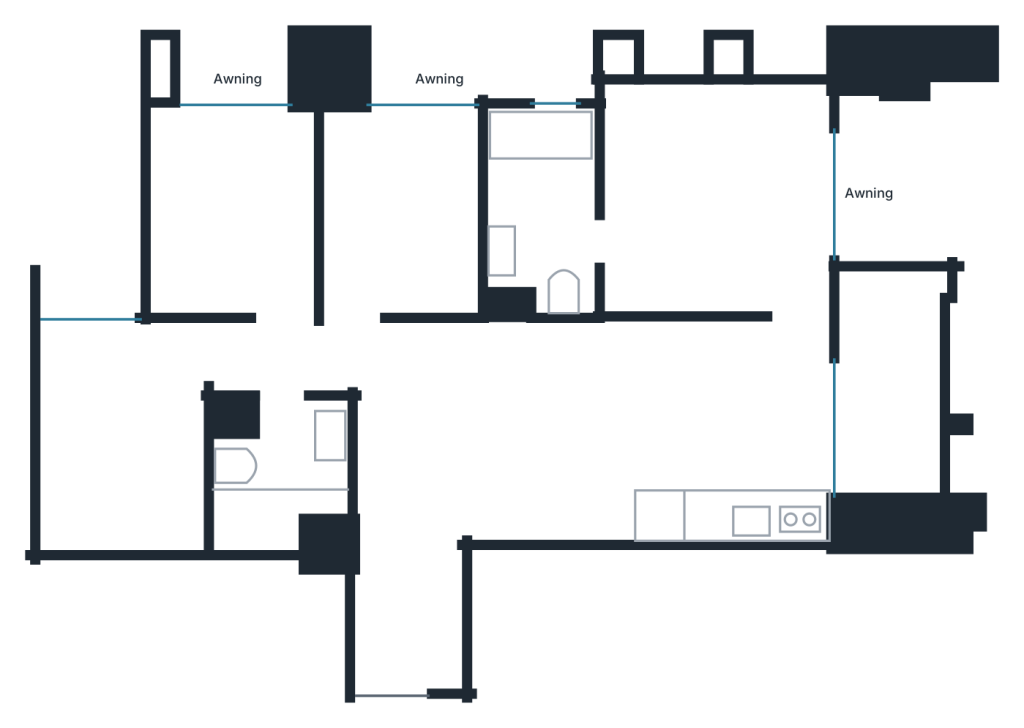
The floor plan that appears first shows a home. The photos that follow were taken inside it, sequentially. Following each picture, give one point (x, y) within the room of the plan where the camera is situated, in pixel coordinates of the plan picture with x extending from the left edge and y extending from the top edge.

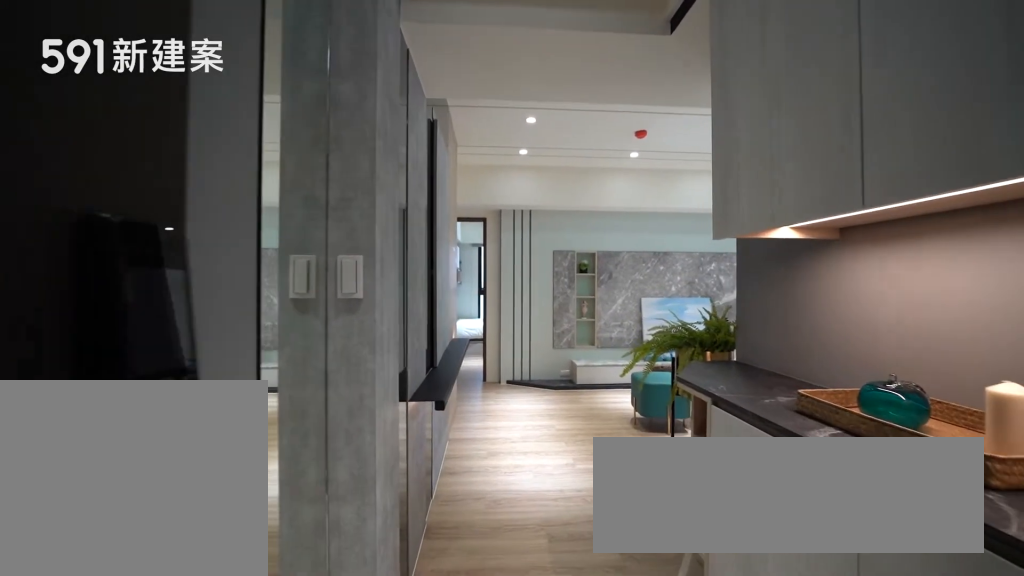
(410, 614)
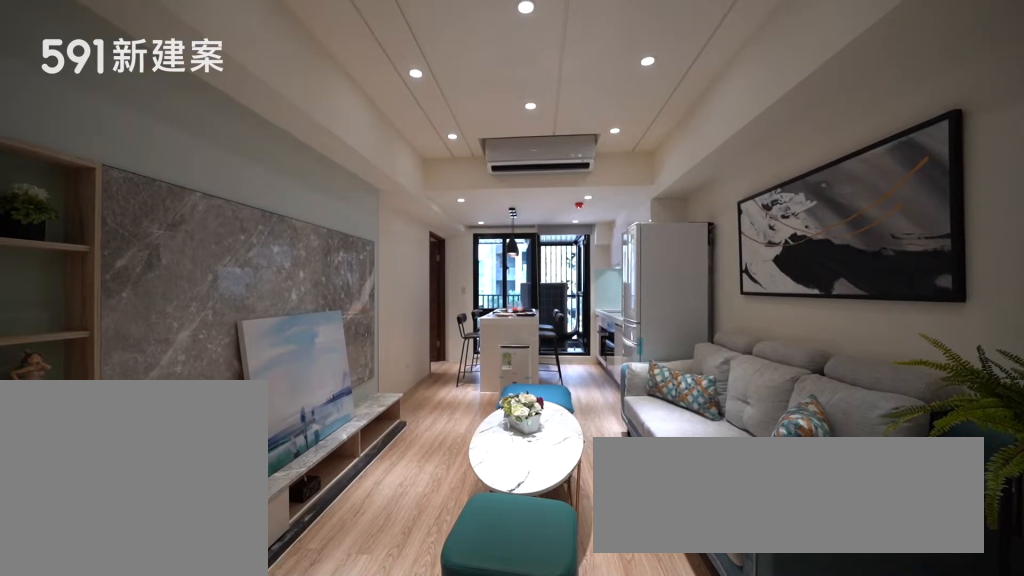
(498, 430)
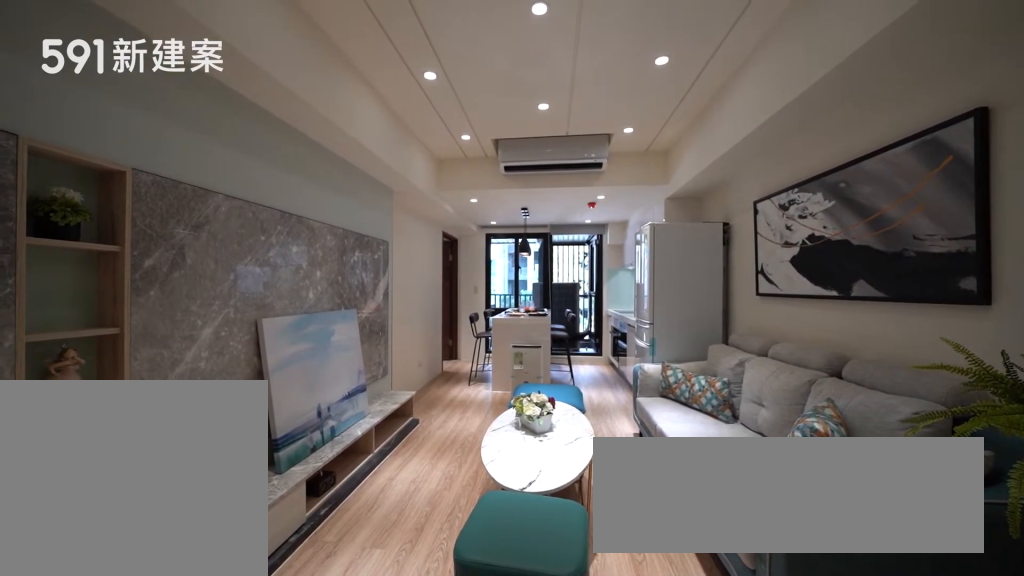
(498, 430)
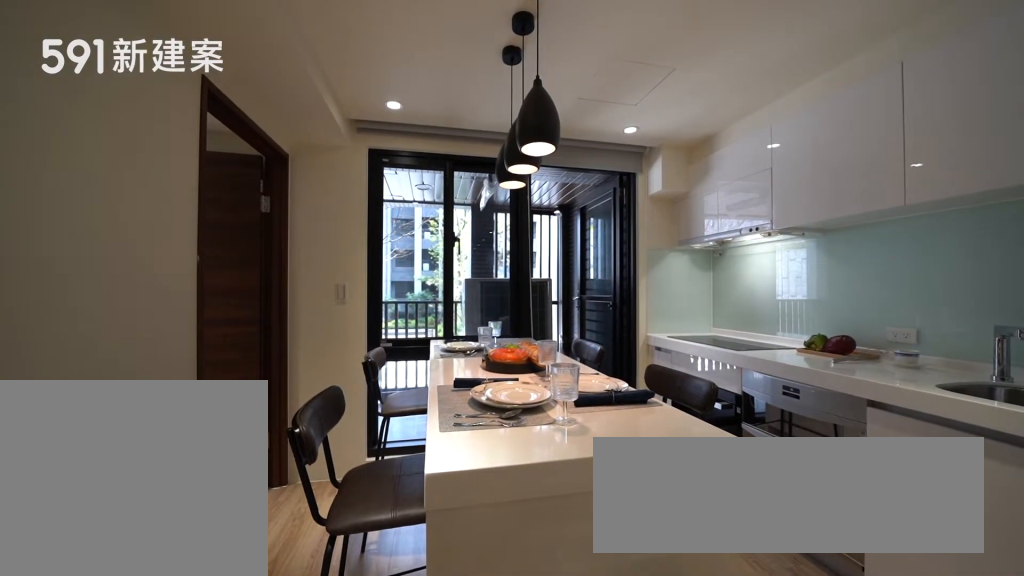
(727, 386)
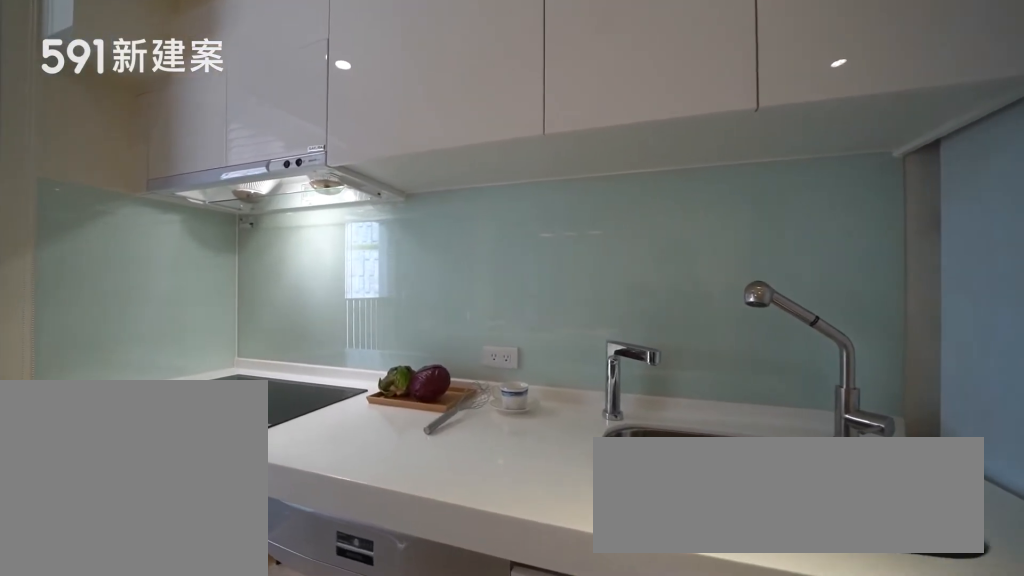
(740, 489)
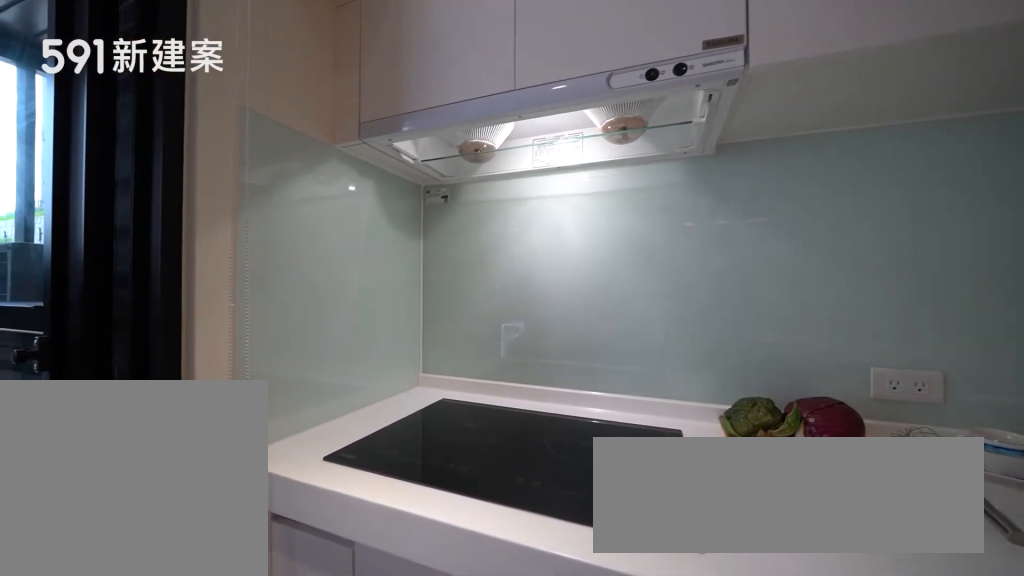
(740, 489)
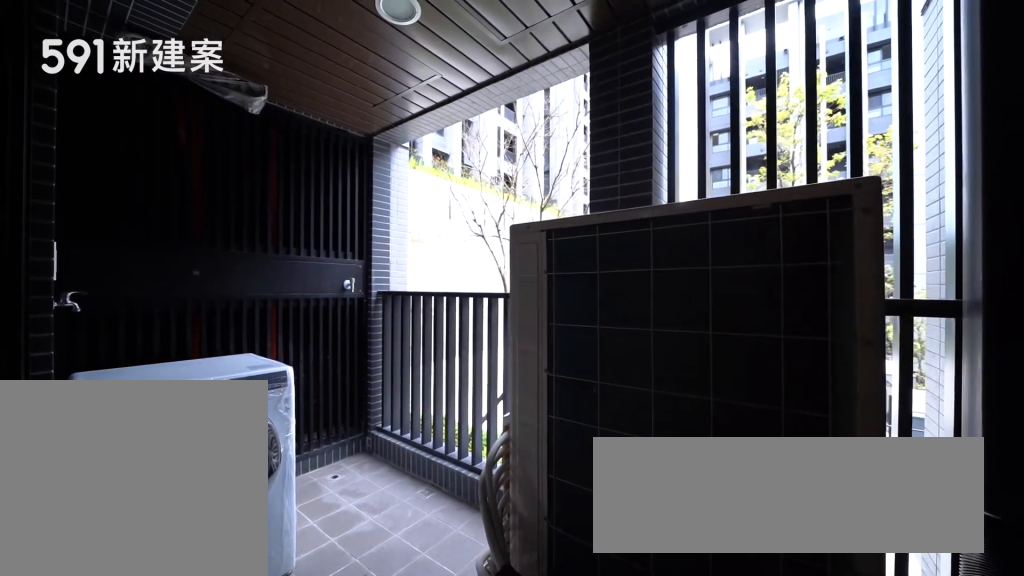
(892, 374)
